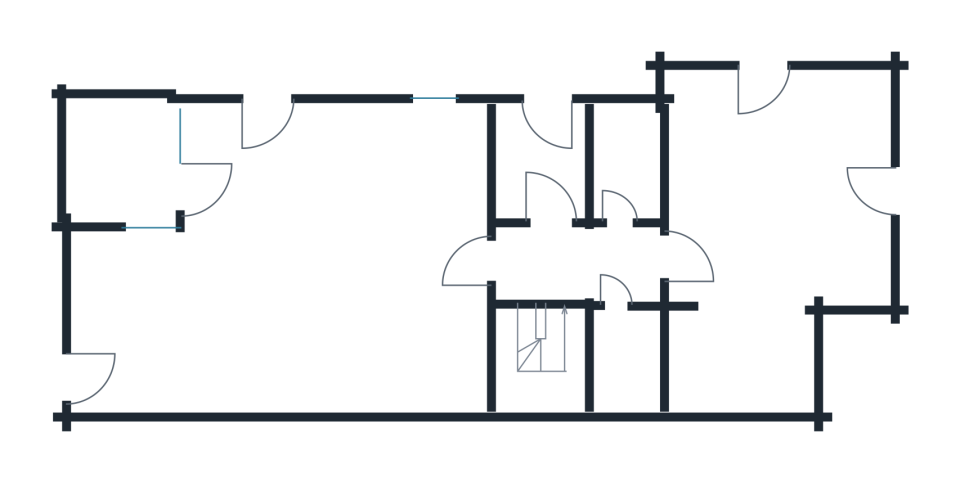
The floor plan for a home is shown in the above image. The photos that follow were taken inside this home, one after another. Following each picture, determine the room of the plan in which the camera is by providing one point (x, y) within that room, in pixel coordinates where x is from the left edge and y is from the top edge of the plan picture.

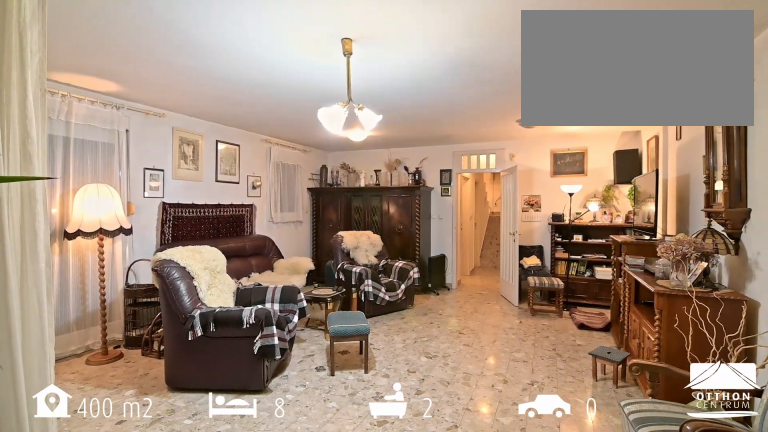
(310, 260)
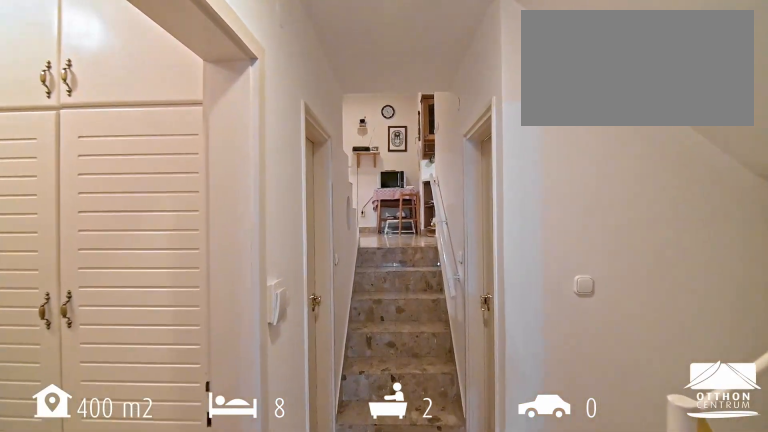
(587, 260)
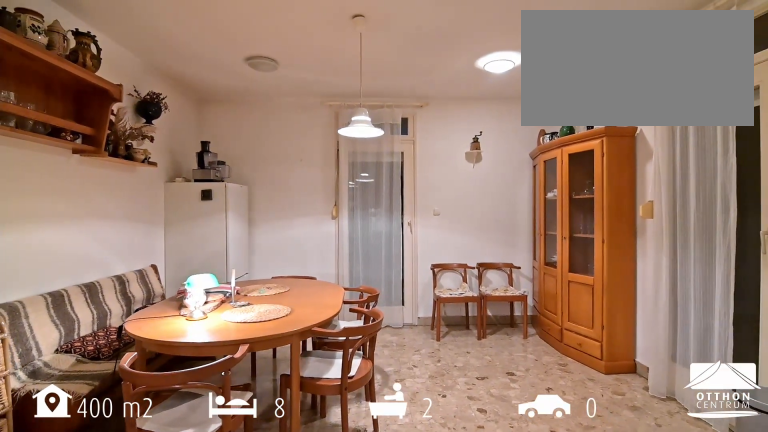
(784, 196)
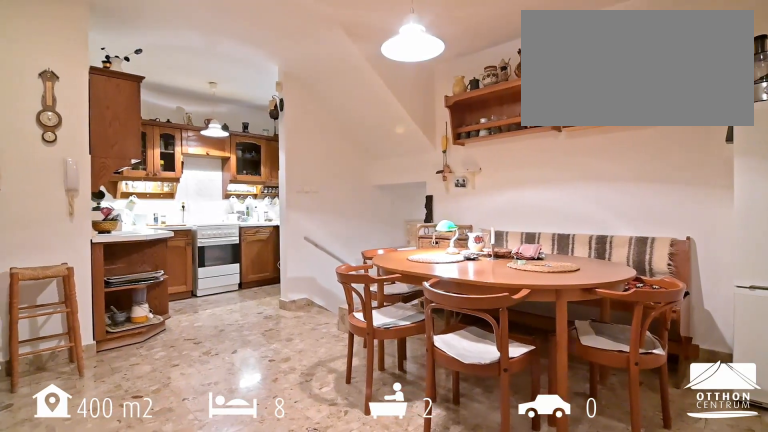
(784, 196)
